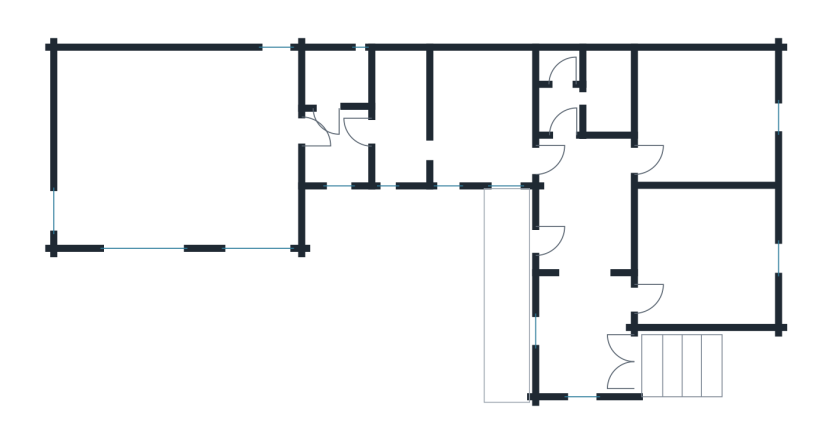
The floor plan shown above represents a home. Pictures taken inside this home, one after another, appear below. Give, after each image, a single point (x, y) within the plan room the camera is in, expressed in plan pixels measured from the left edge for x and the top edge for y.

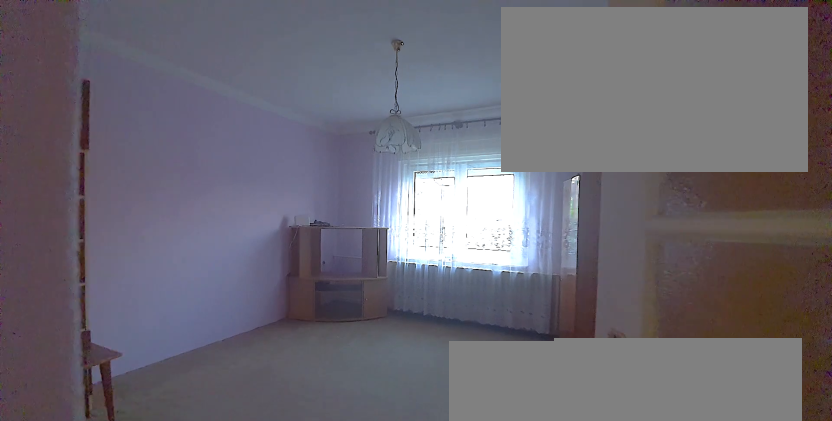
(705, 259)
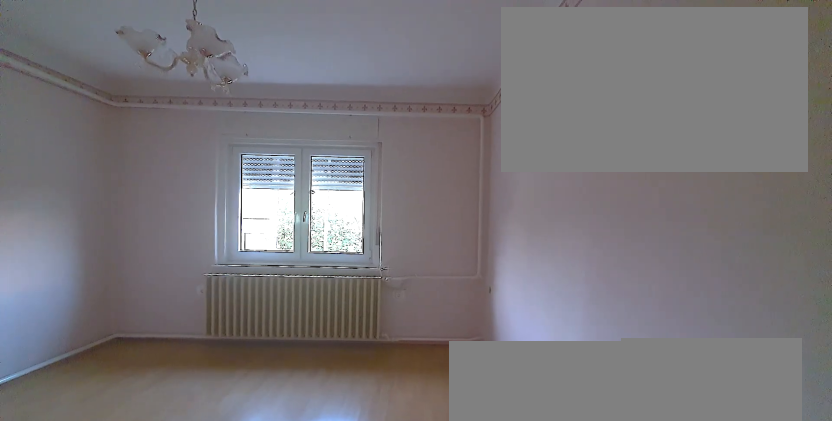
(705, 125)
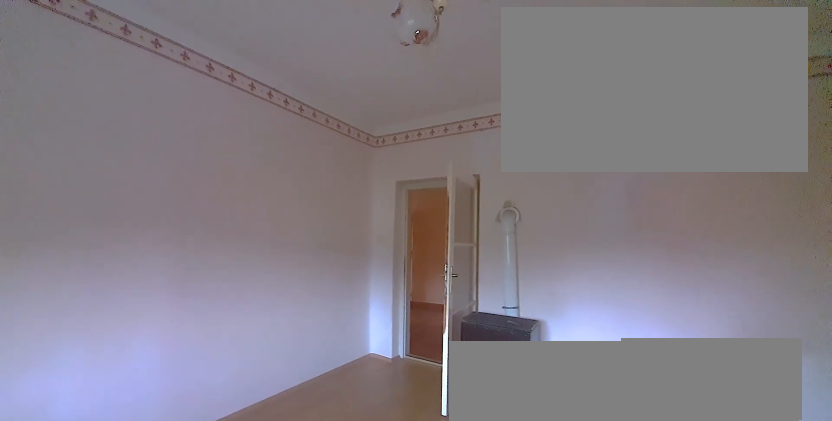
(705, 125)
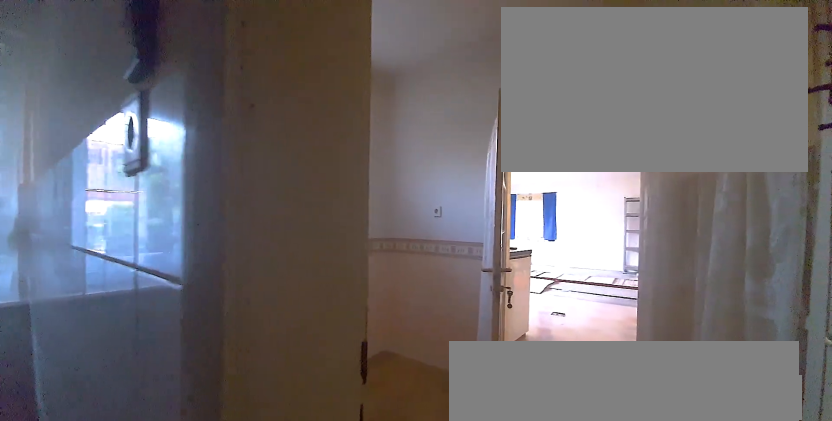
(400, 117)
